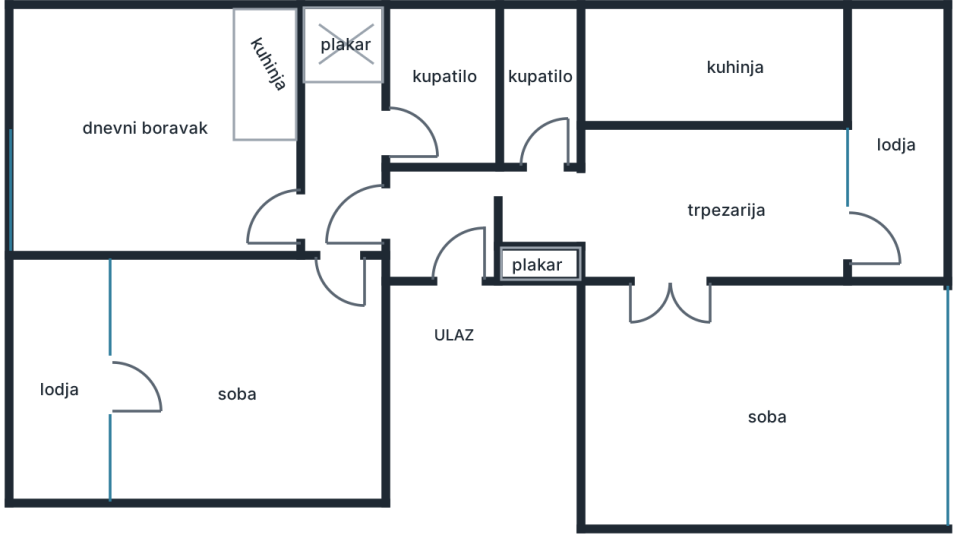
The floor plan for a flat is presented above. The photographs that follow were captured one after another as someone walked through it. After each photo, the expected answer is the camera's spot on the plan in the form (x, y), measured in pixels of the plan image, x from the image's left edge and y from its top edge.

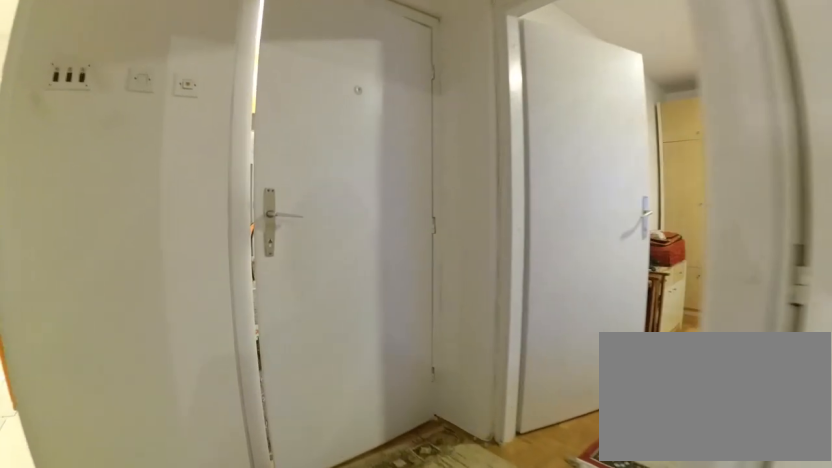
(274, 201)
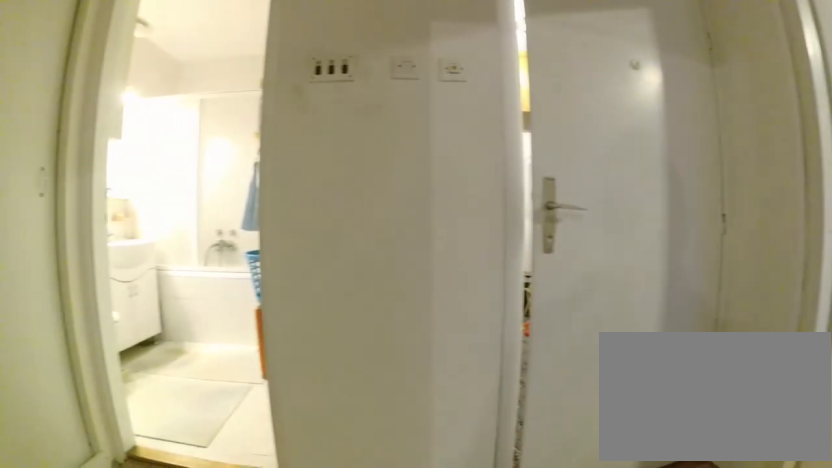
(281, 210)
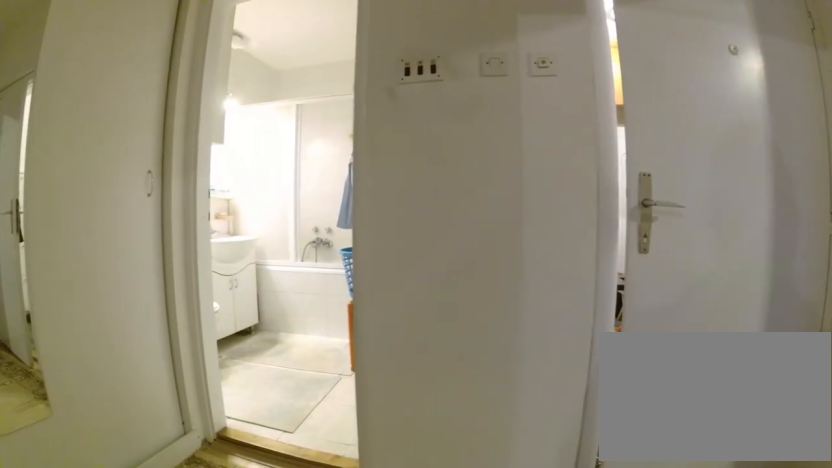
(284, 216)
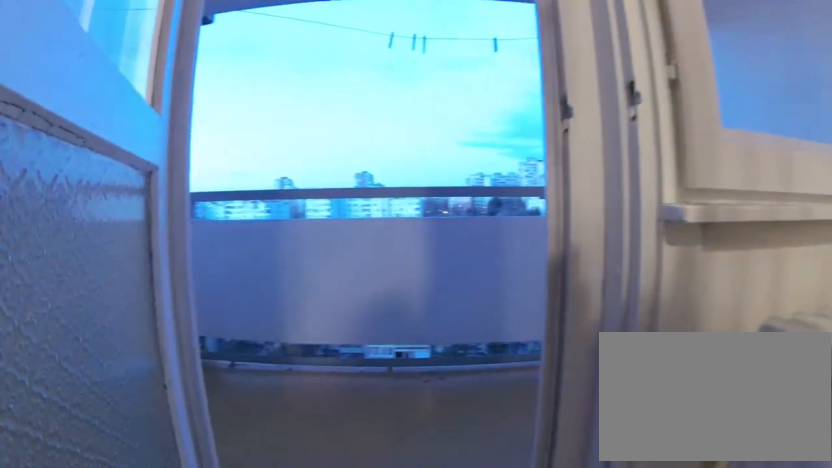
(174, 411)
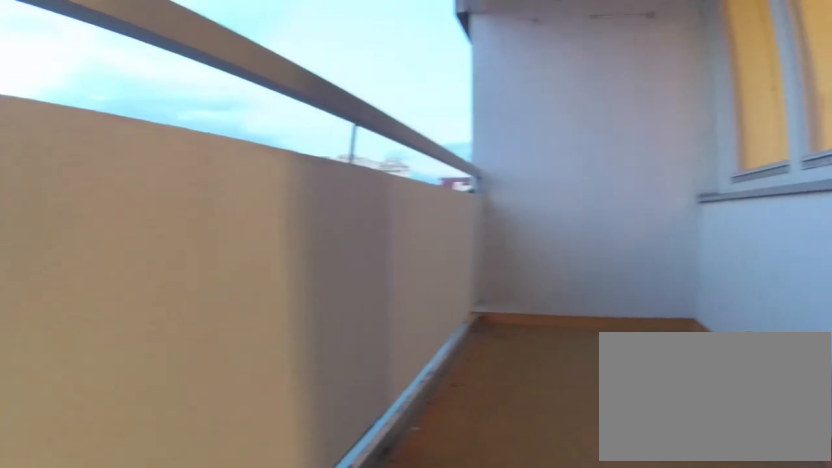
(64, 453)
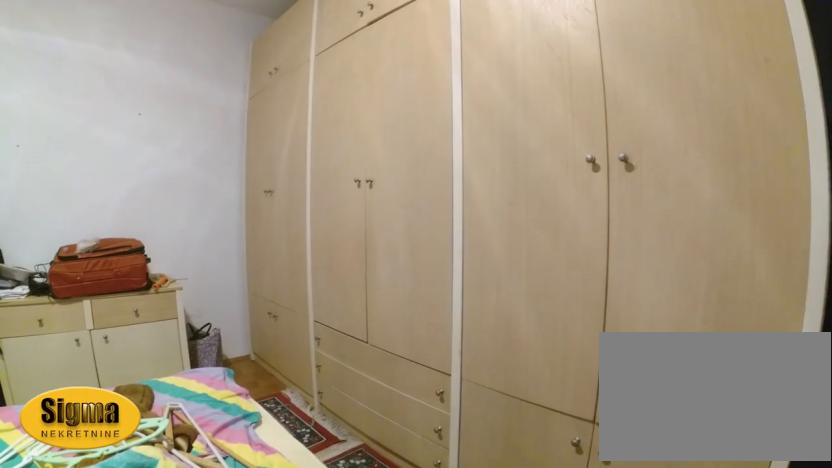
(155, 412)
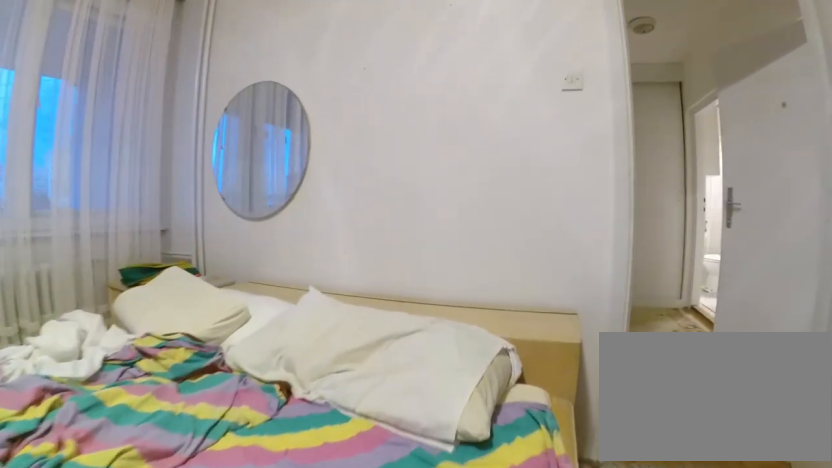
(322, 413)
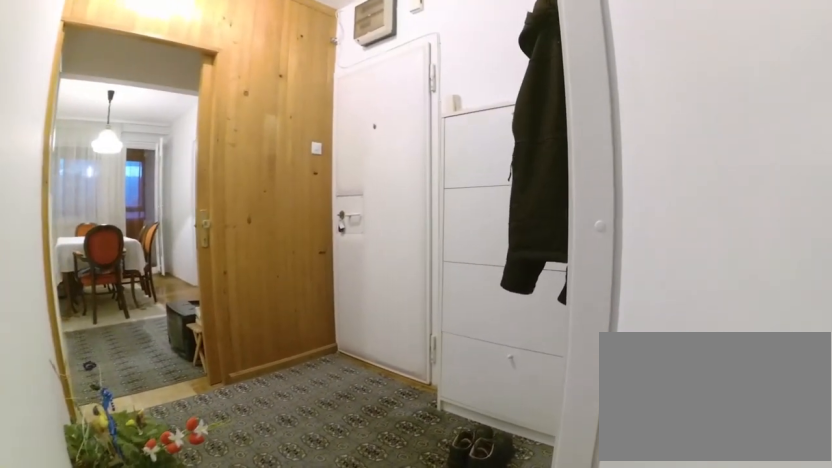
(354, 216)
